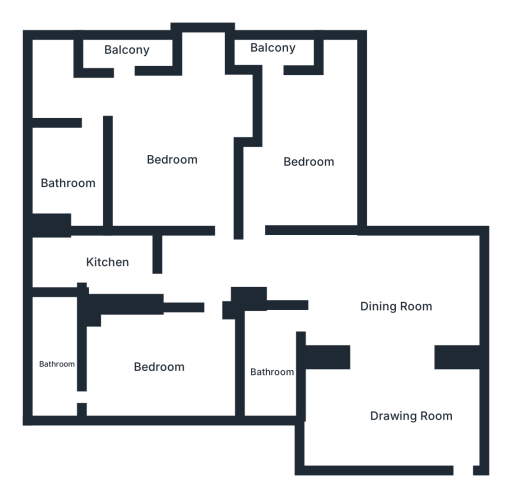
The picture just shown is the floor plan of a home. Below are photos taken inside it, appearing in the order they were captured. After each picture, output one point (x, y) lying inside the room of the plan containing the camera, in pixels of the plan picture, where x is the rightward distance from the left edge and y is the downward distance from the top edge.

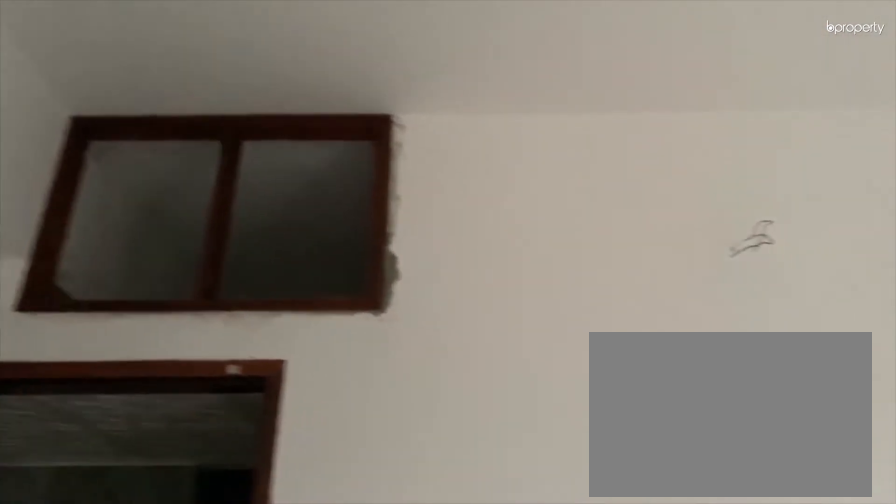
(176, 157)
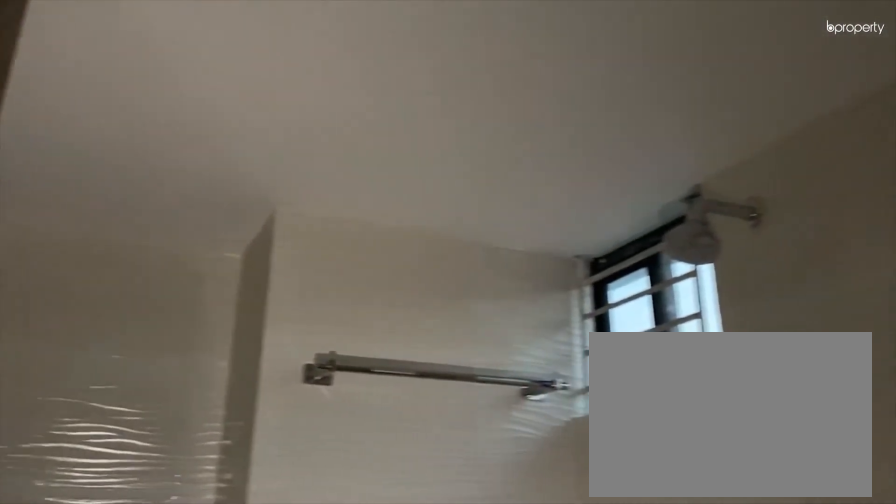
(68, 183)
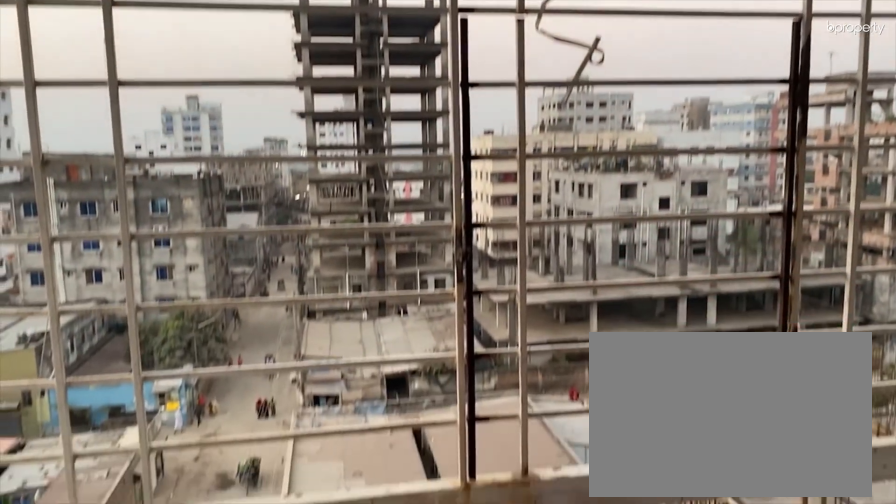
(127, 53)
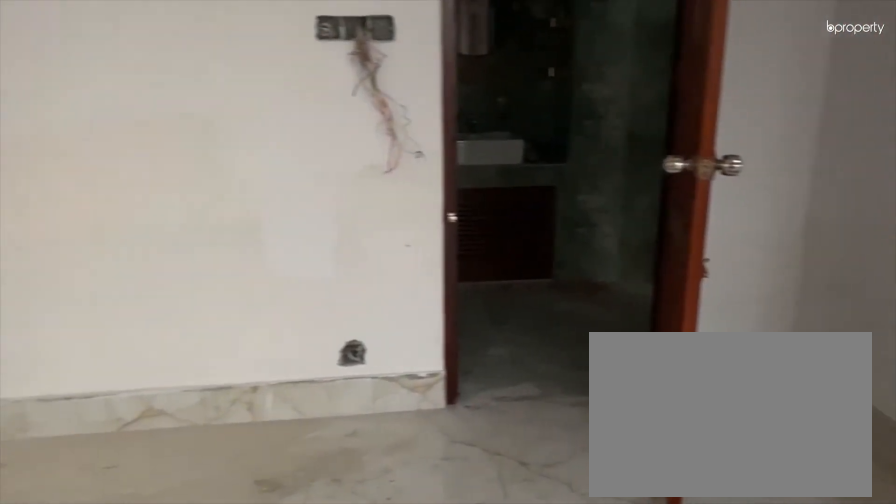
(313, 165)
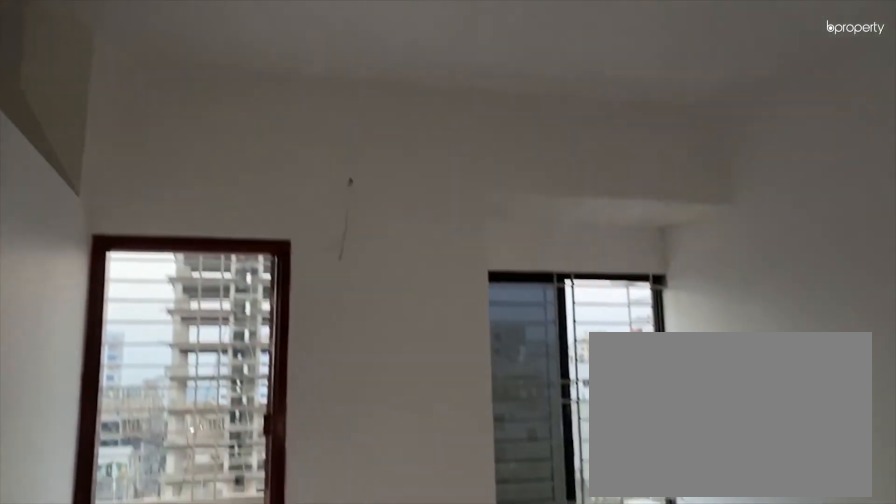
(313, 165)
